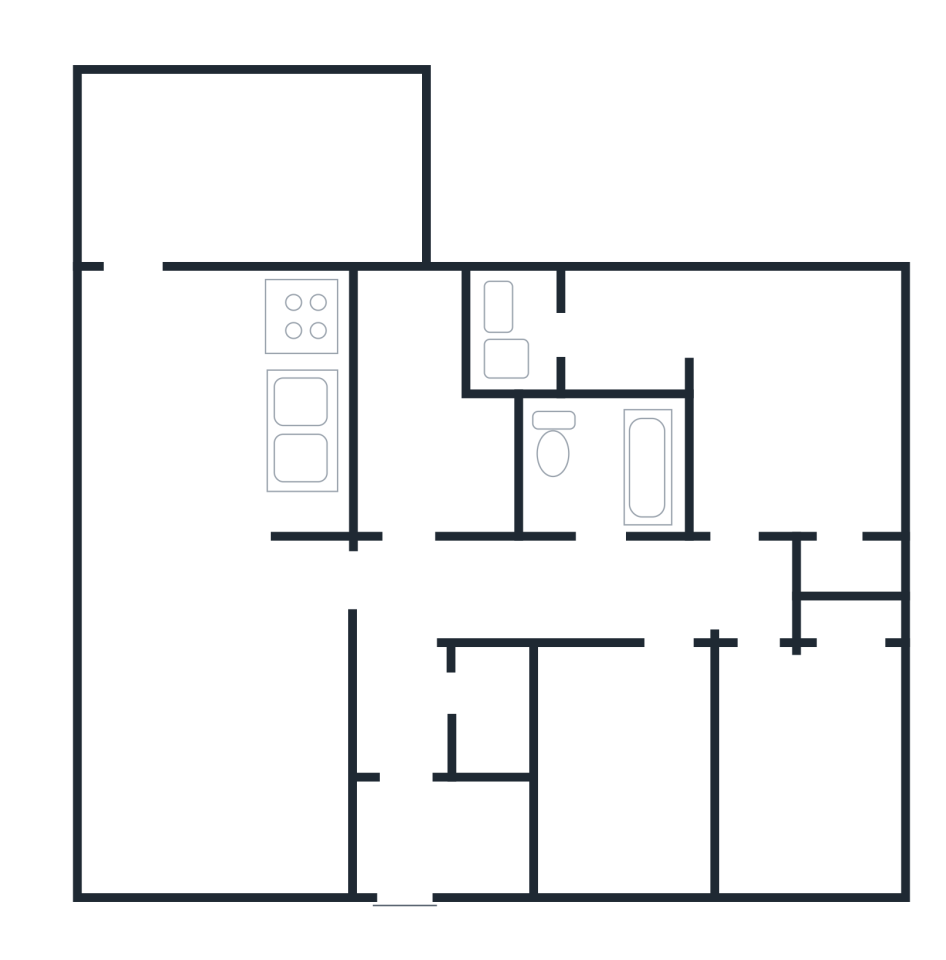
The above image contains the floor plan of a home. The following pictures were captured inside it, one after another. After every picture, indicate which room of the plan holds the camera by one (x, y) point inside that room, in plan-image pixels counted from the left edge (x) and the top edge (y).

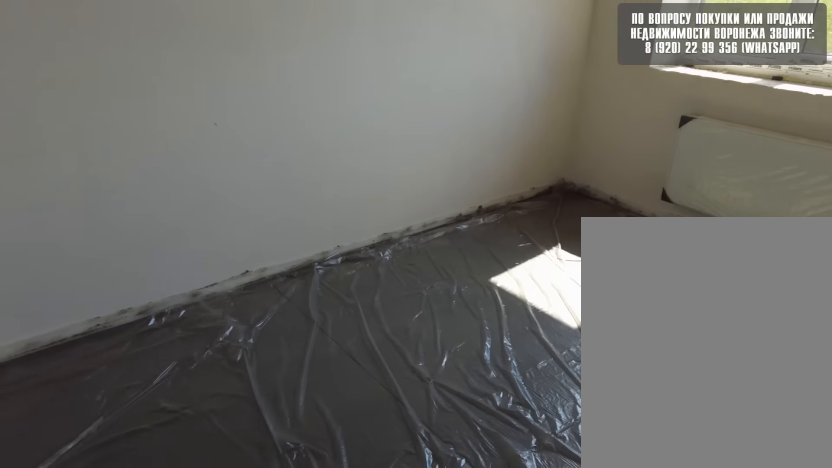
(783, 723)
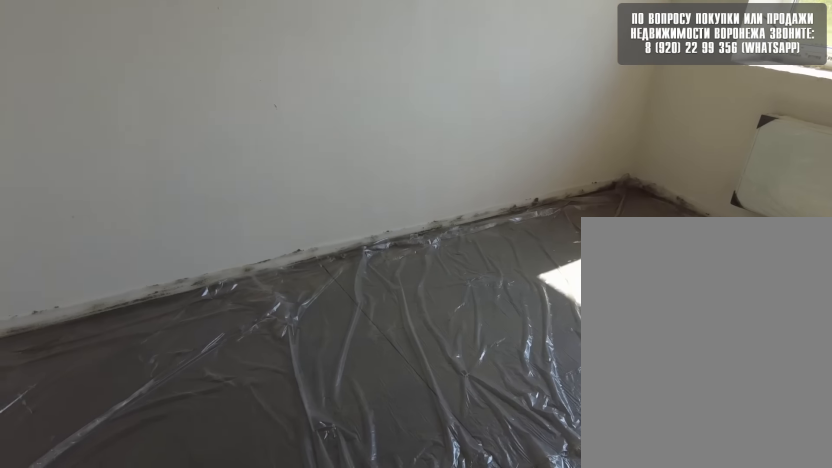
(786, 758)
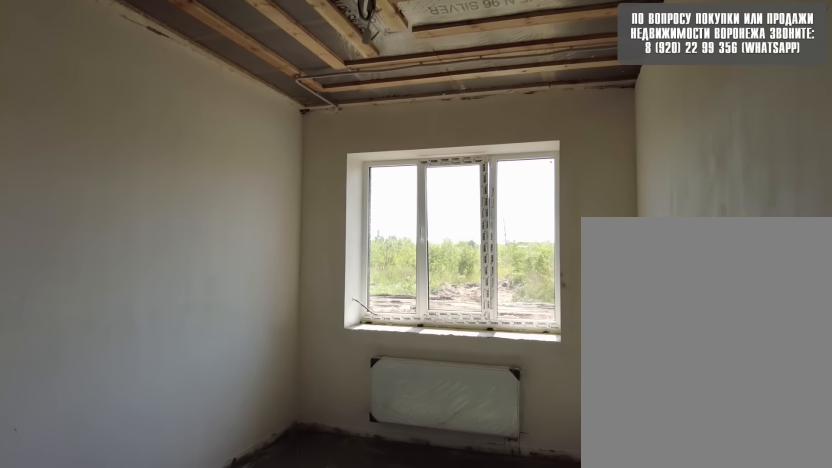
(785, 762)
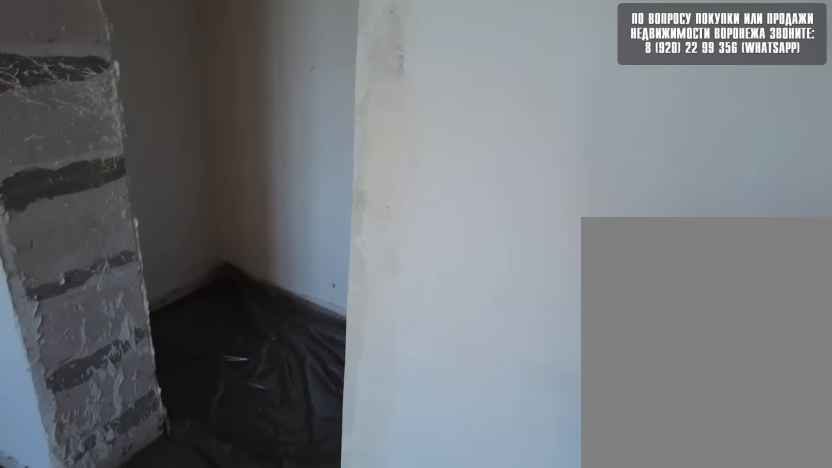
(779, 521)
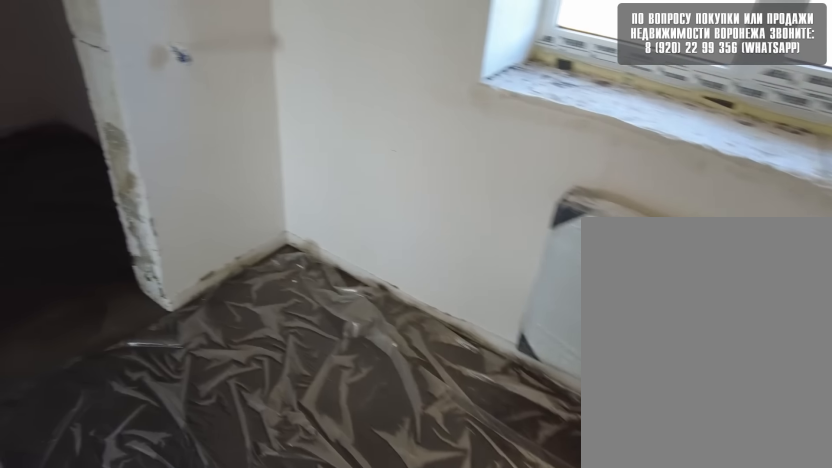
(772, 503)
